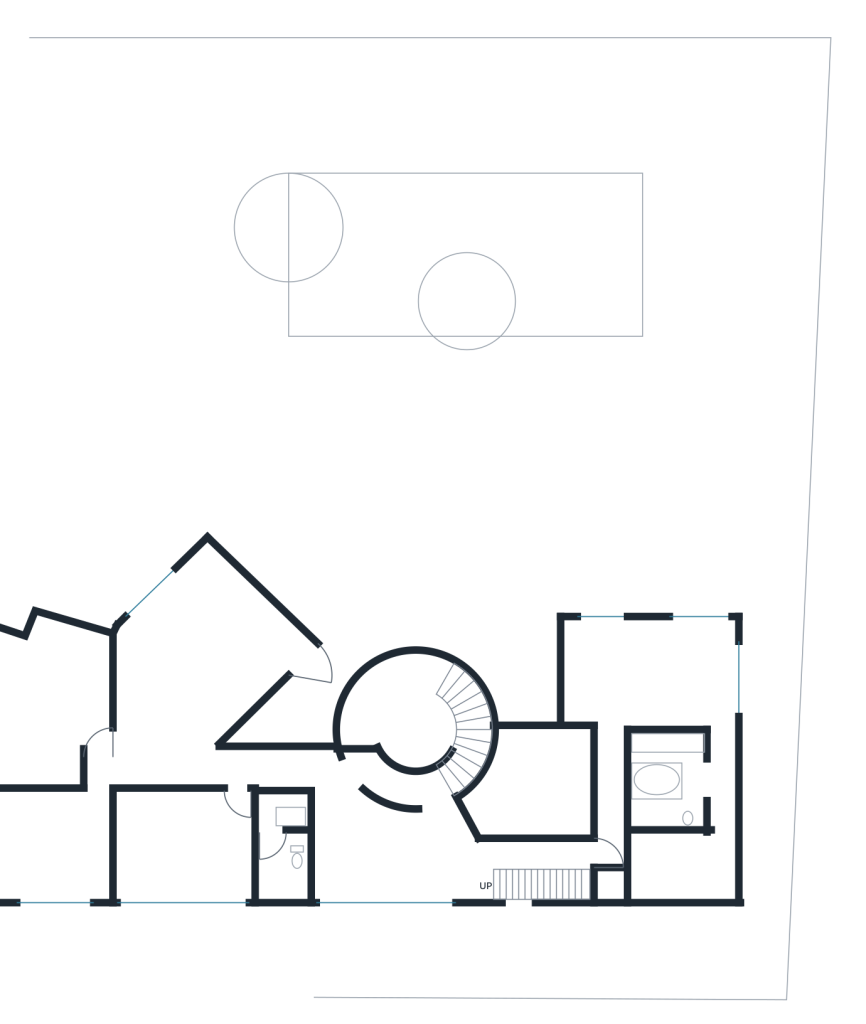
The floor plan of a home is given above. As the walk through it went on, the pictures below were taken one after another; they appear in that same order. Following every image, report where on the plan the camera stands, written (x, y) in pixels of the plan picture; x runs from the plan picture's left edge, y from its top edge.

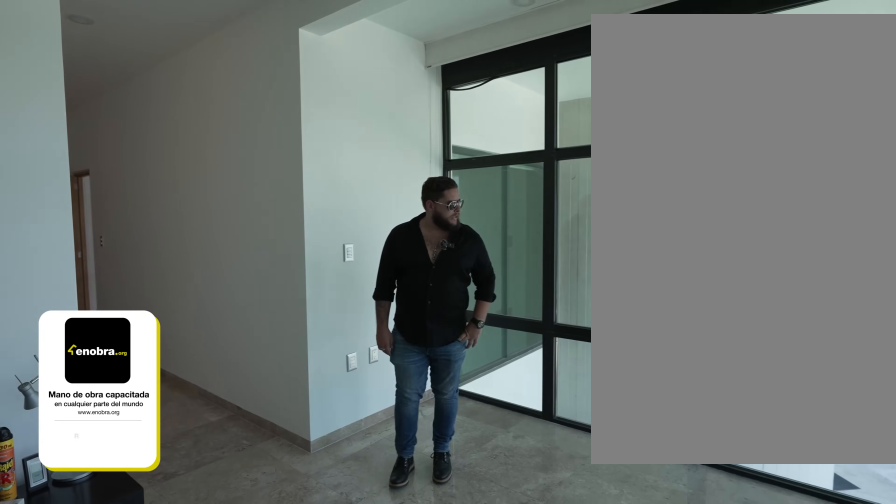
(615, 655)
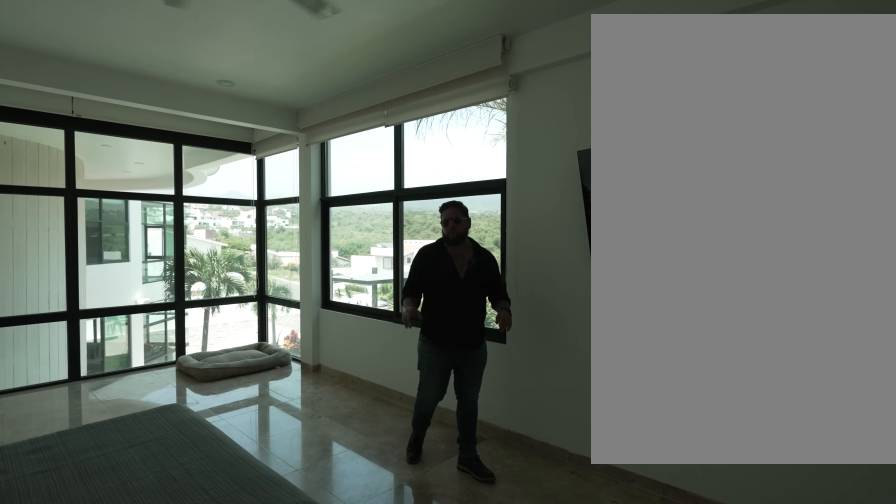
(719, 698)
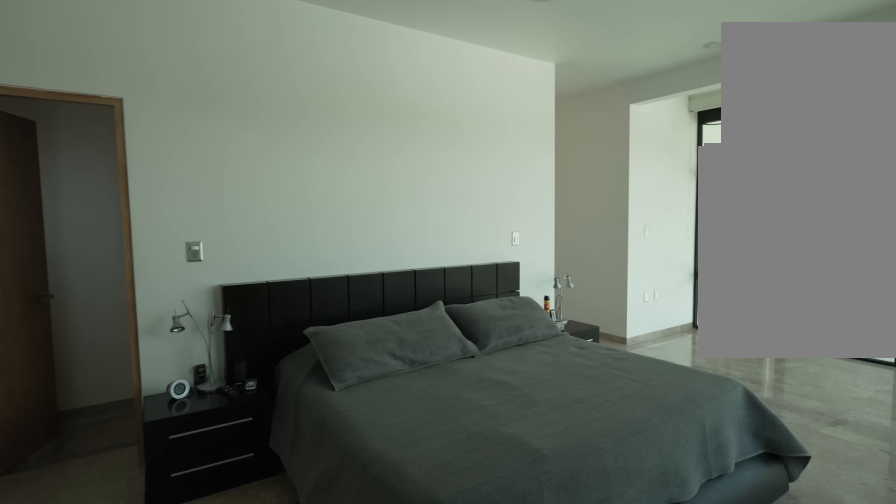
(719, 698)
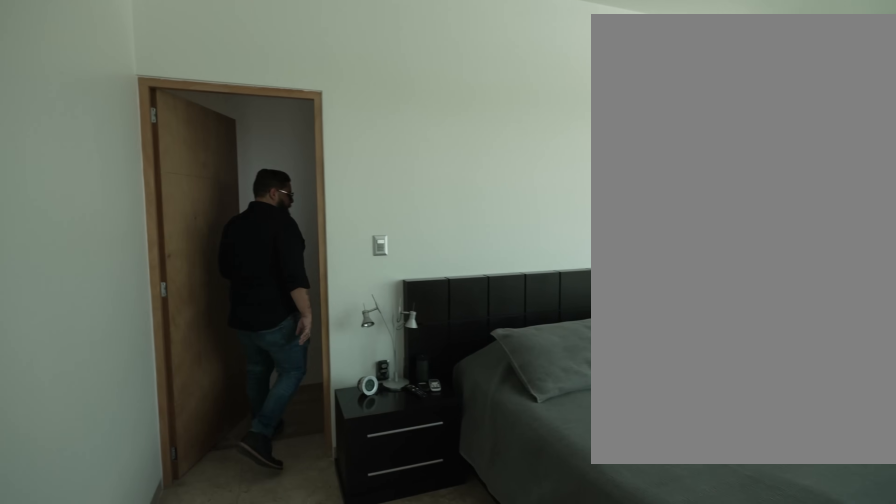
(721, 659)
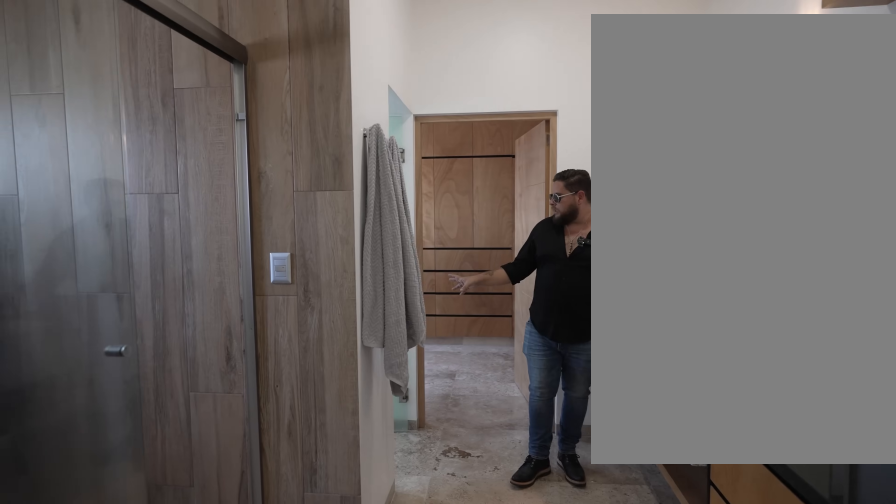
(718, 766)
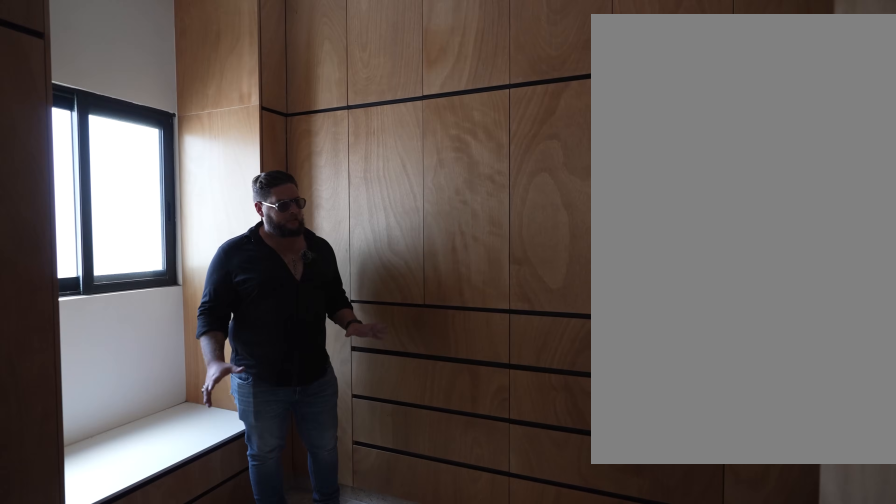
(701, 867)
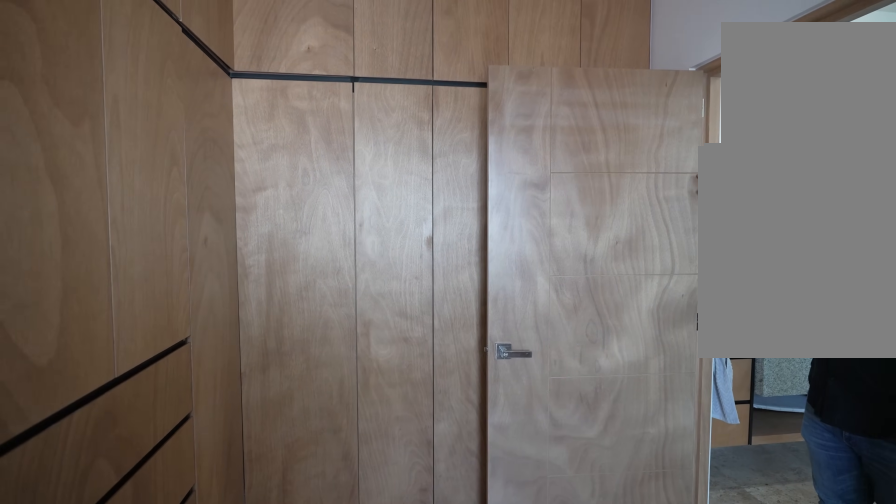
(676, 870)
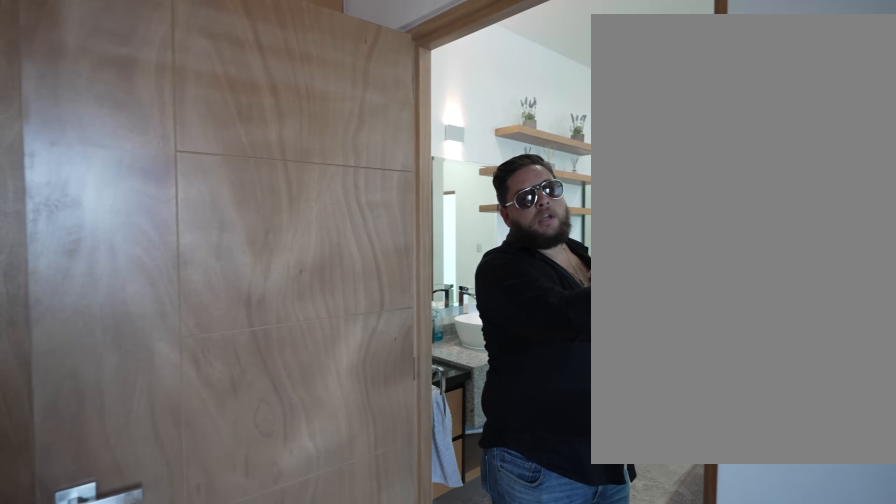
(675, 870)
